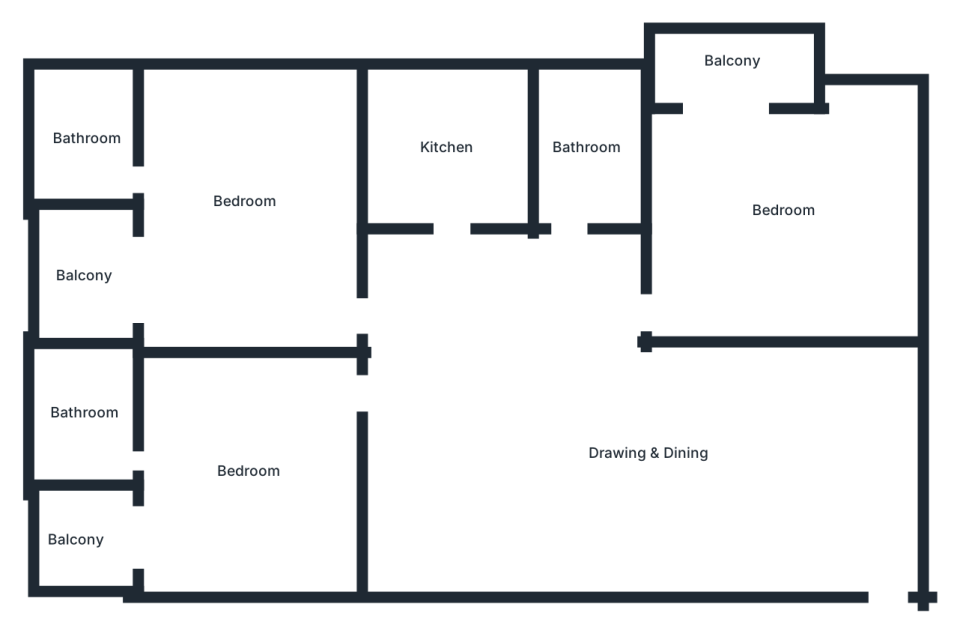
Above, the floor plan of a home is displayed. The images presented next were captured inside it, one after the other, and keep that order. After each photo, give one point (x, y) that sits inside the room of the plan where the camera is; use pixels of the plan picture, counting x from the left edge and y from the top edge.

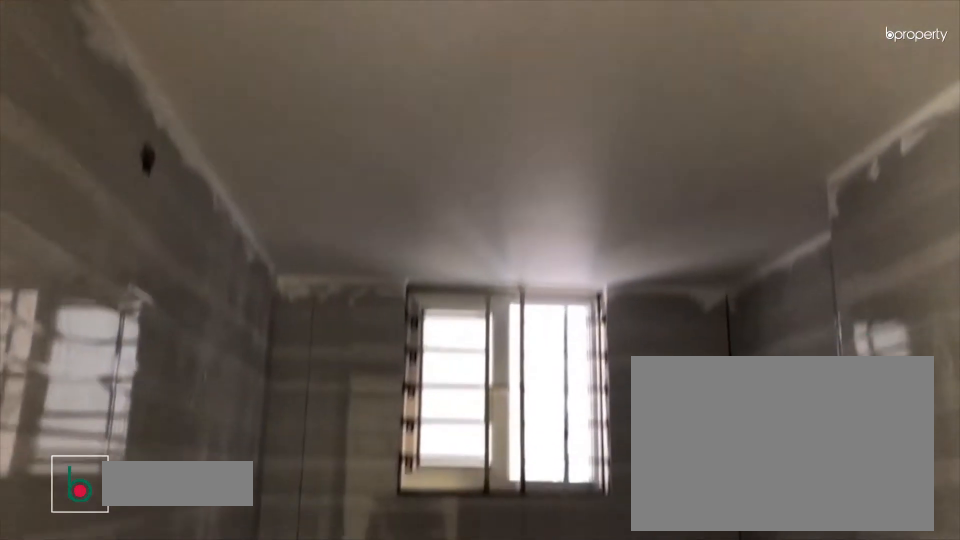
(588, 149)
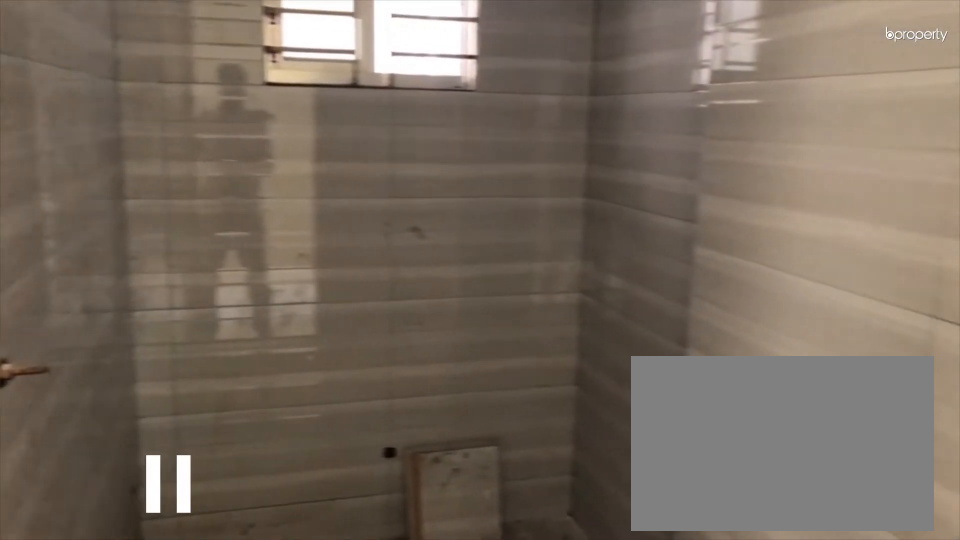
(588, 149)
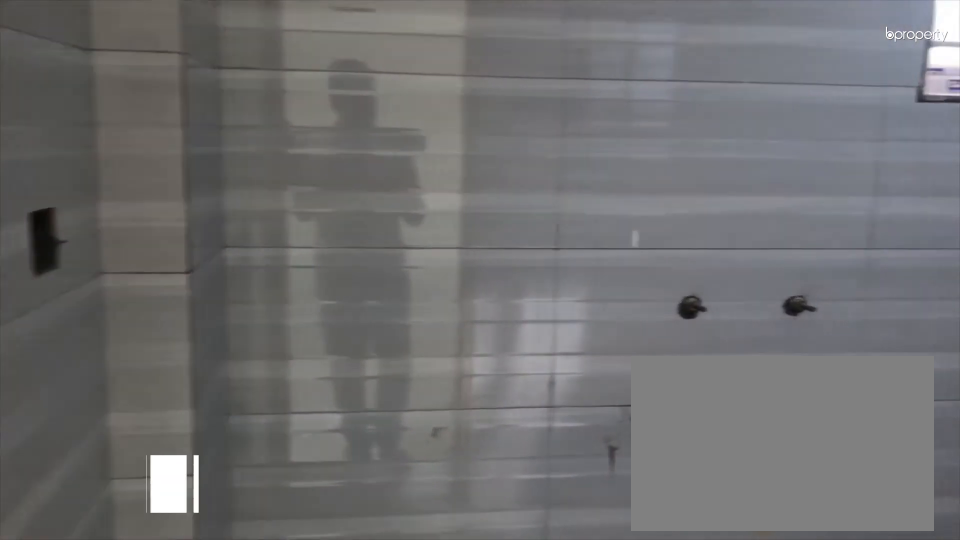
(90, 136)
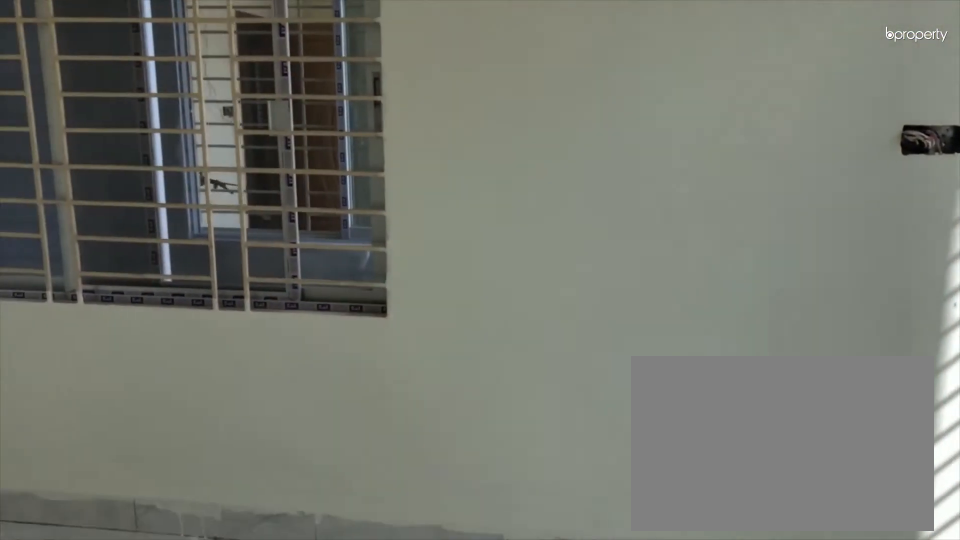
(247, 468)
